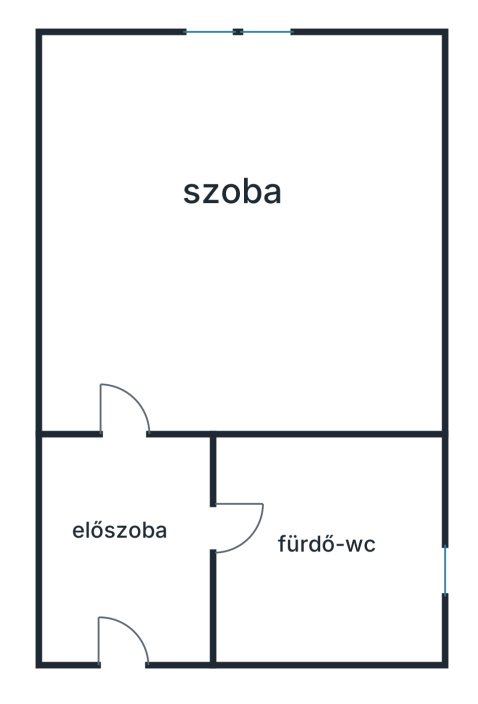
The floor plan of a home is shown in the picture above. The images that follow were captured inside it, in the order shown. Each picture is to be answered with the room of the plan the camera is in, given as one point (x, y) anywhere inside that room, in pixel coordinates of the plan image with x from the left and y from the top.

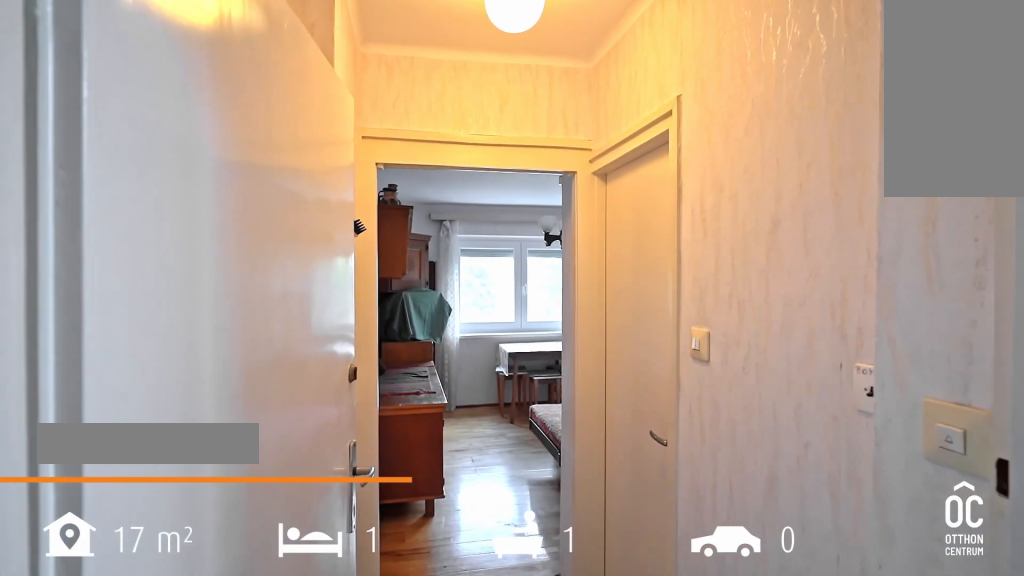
(121, 601)
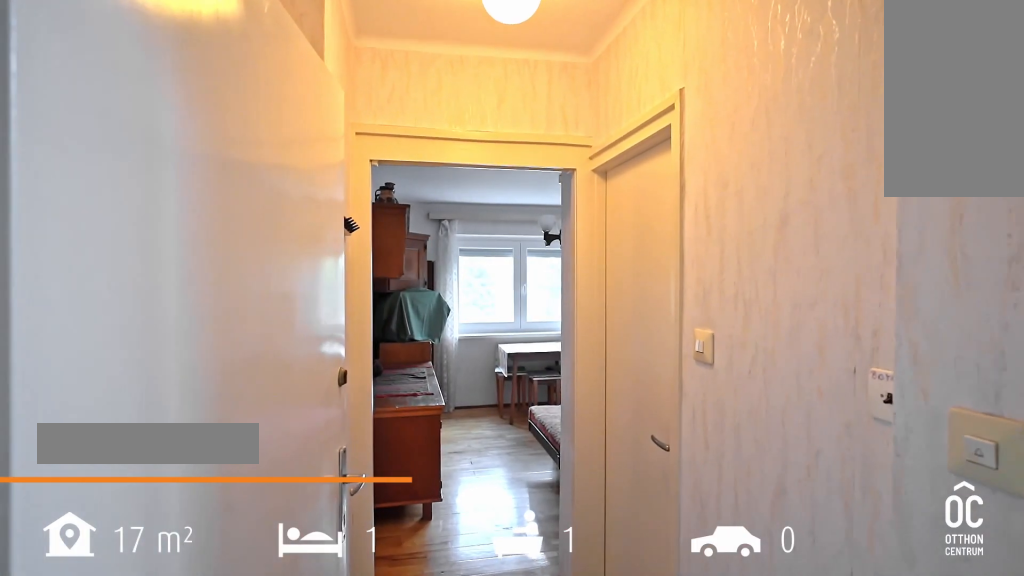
(121, 601)
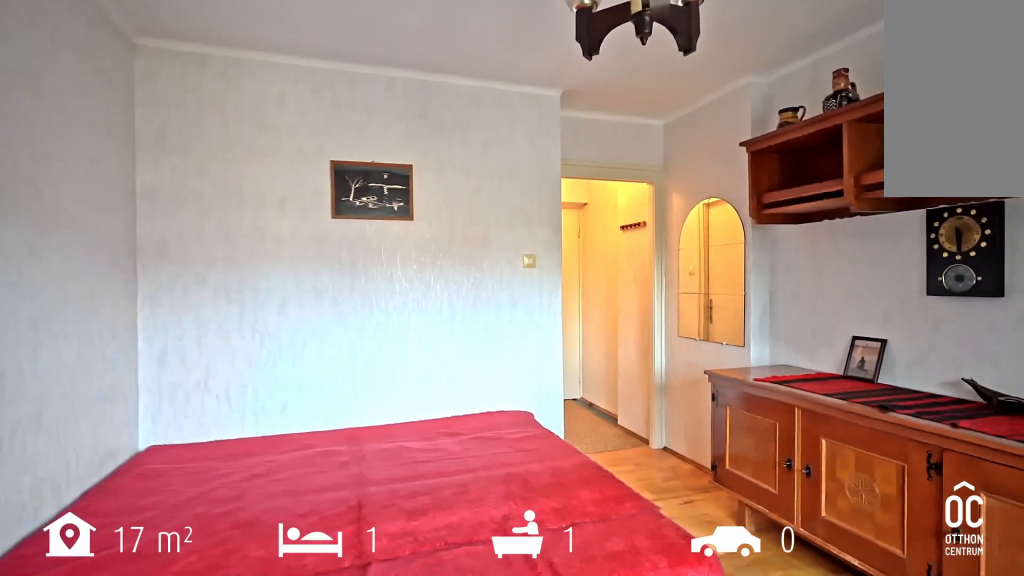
(239, 215)
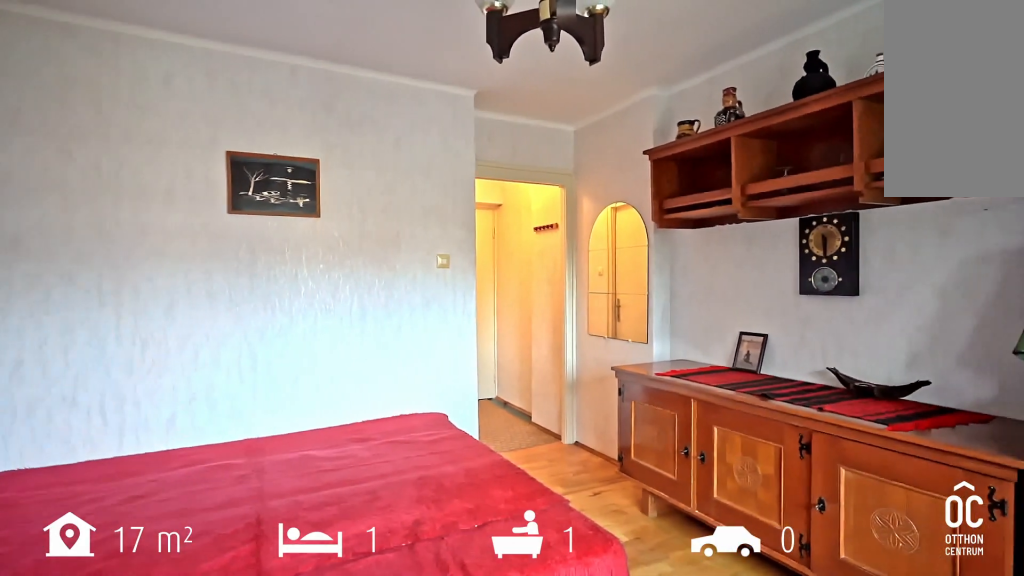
(239, 215)
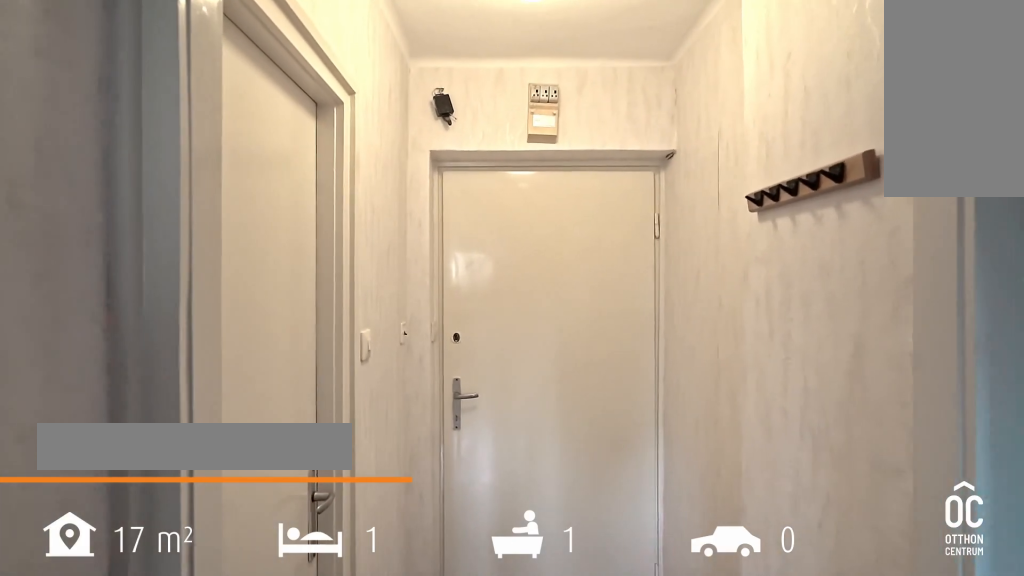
(165, 529)
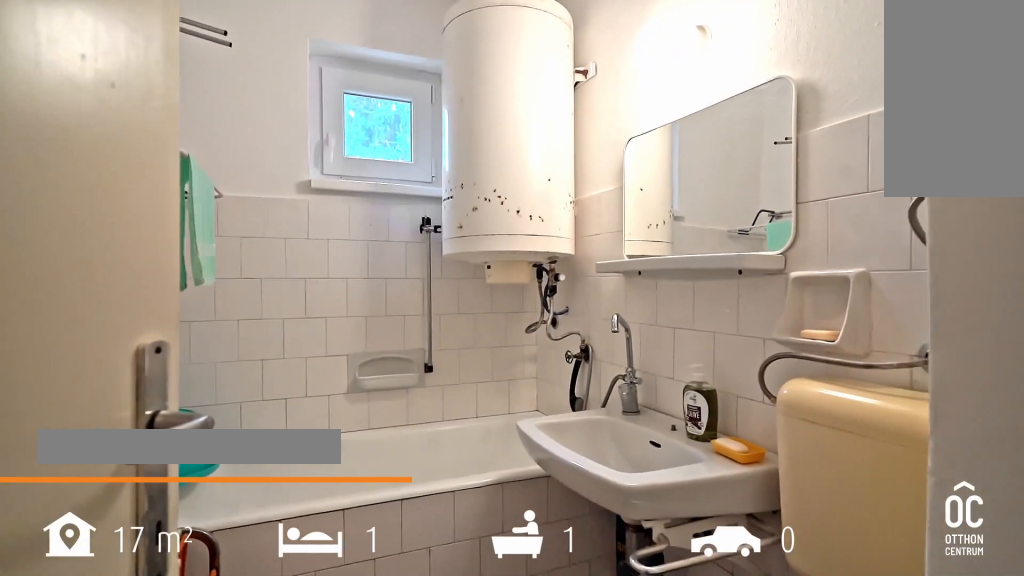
(326, 553)
